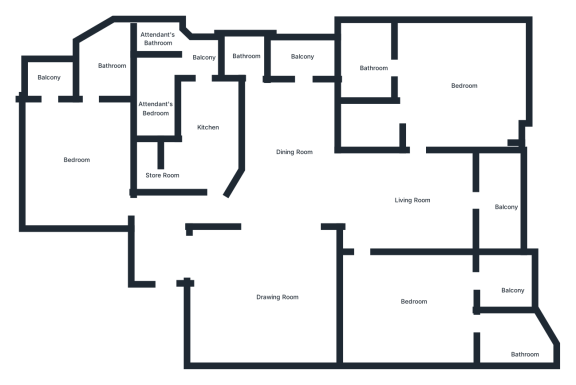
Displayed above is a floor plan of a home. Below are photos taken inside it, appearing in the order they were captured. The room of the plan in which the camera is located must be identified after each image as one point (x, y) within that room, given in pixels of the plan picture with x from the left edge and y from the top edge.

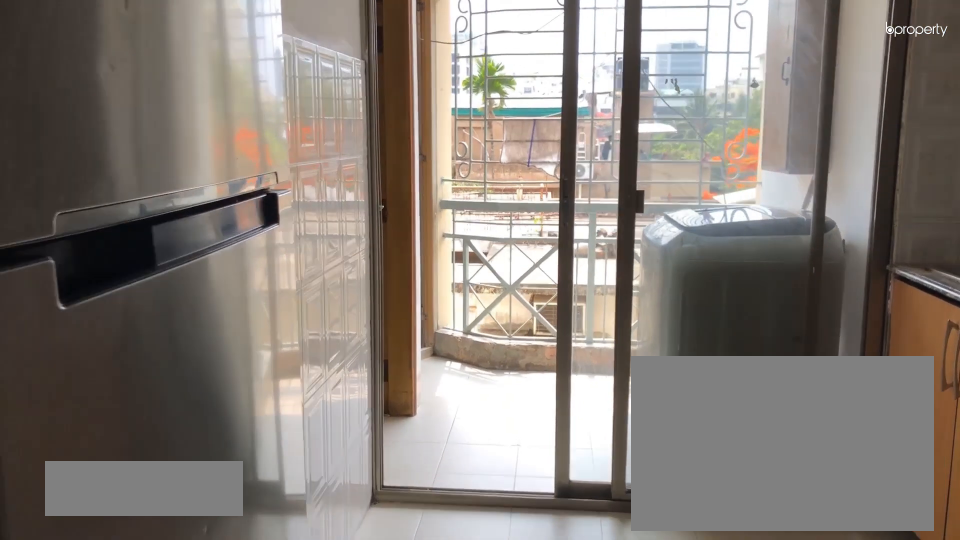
(208, 124)
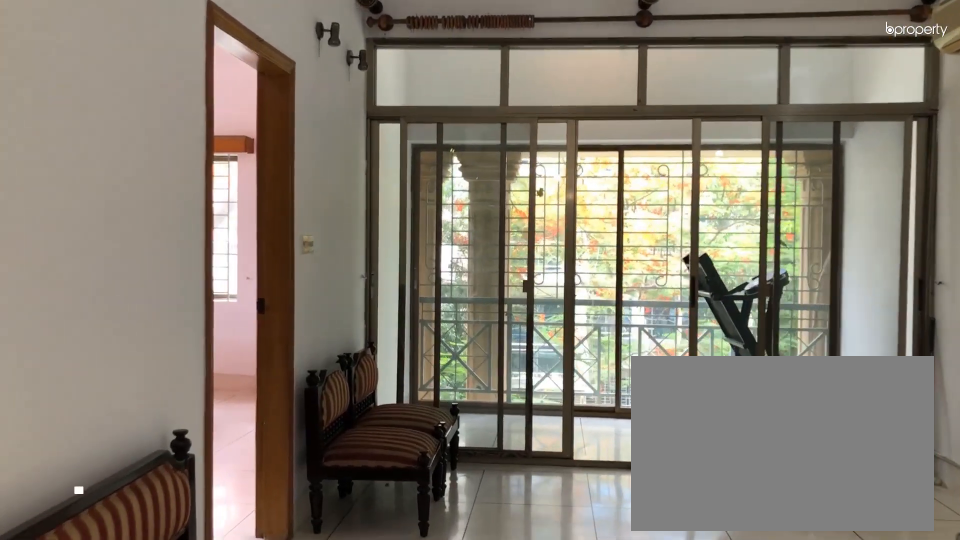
(408, 196)
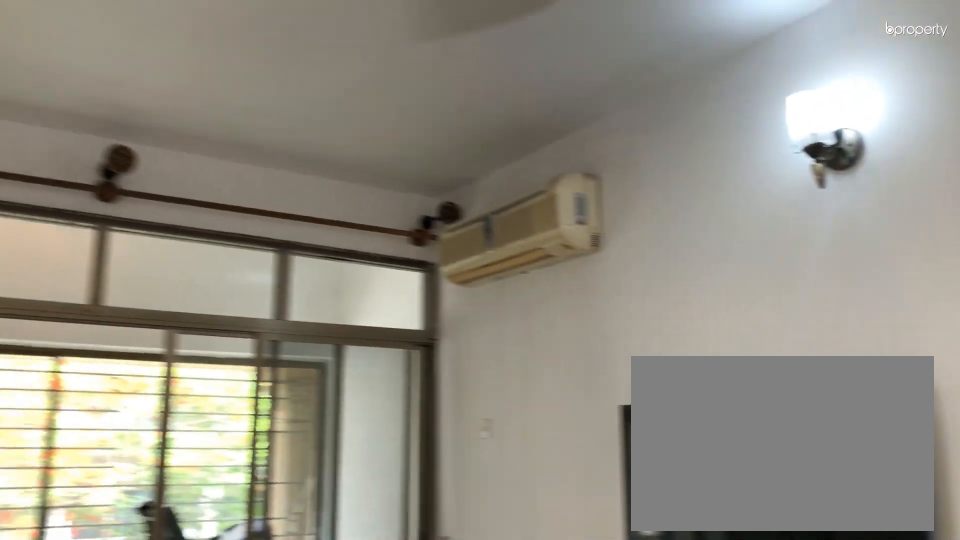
(421, 201)
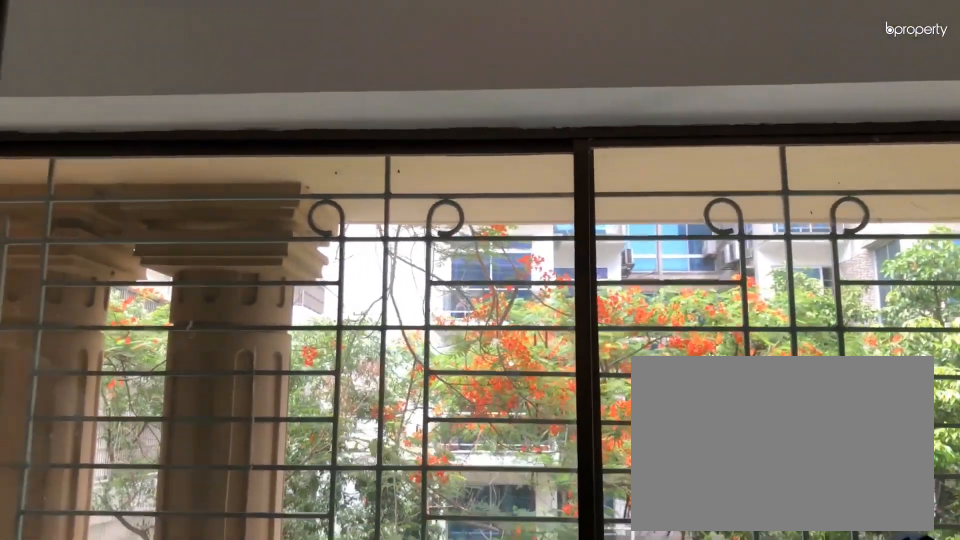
(500, 196)
